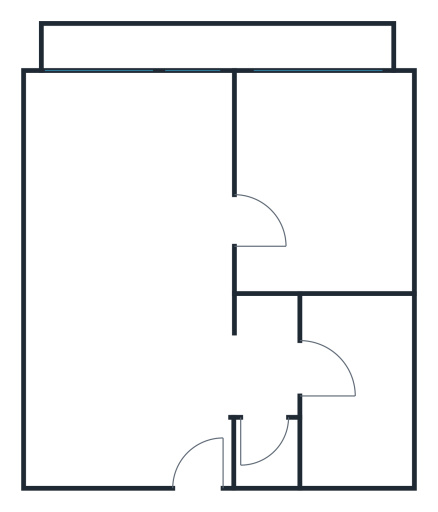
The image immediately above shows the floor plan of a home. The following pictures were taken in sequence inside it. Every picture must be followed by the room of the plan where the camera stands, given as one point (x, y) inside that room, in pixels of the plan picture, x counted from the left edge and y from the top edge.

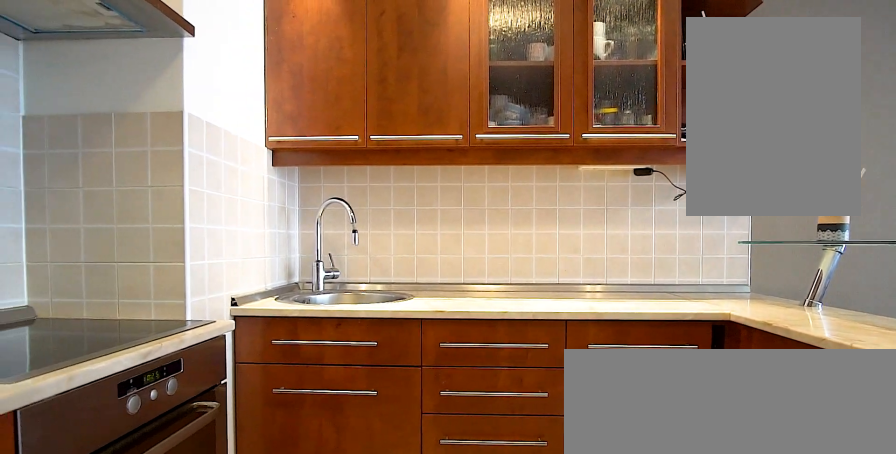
(123, 392)
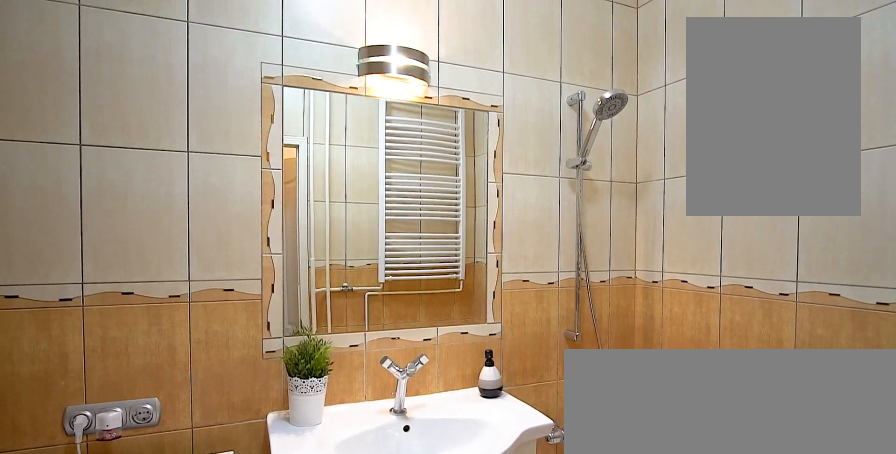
(346, 382)
